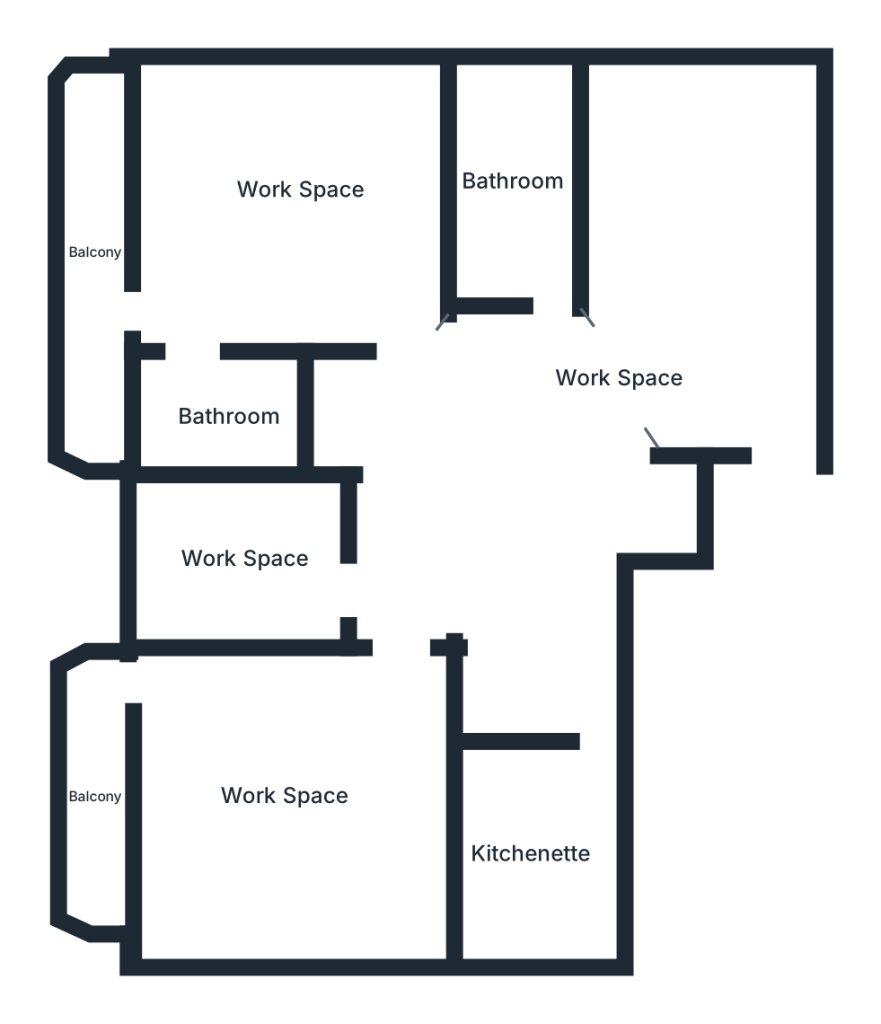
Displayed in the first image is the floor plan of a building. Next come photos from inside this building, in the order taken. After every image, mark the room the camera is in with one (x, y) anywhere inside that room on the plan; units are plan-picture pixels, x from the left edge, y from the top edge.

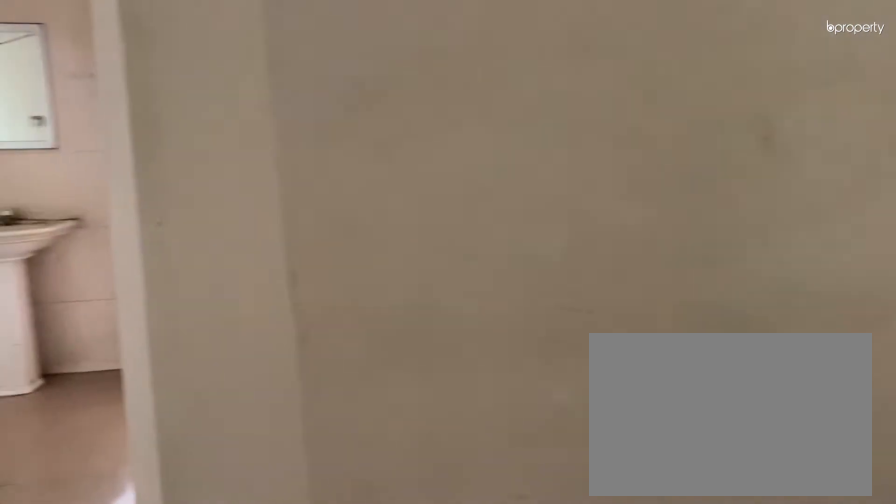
(628, 376)
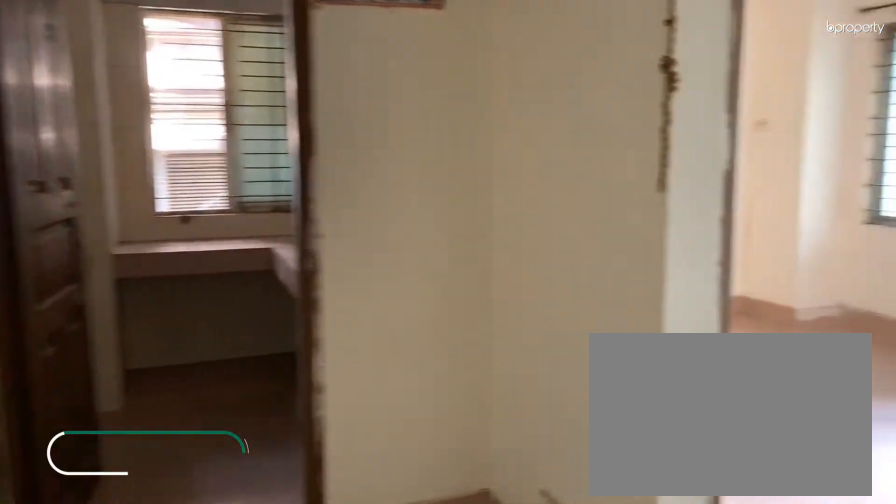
(627, 376)
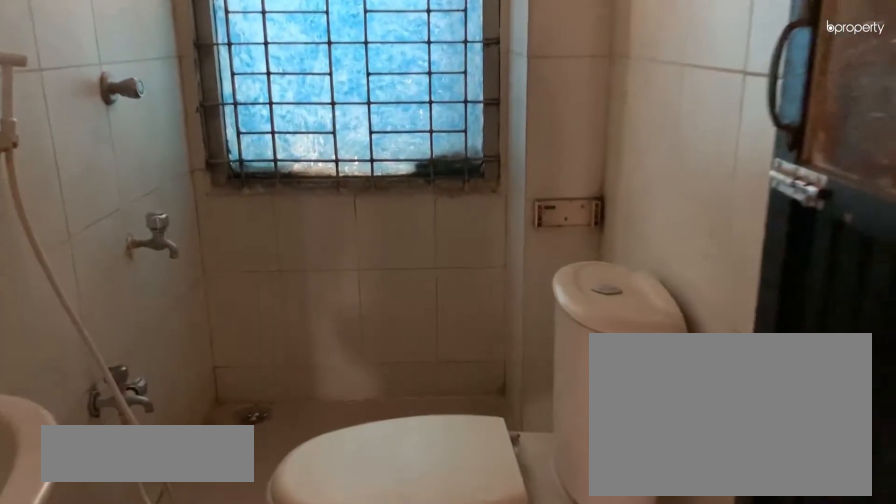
(512, 182)
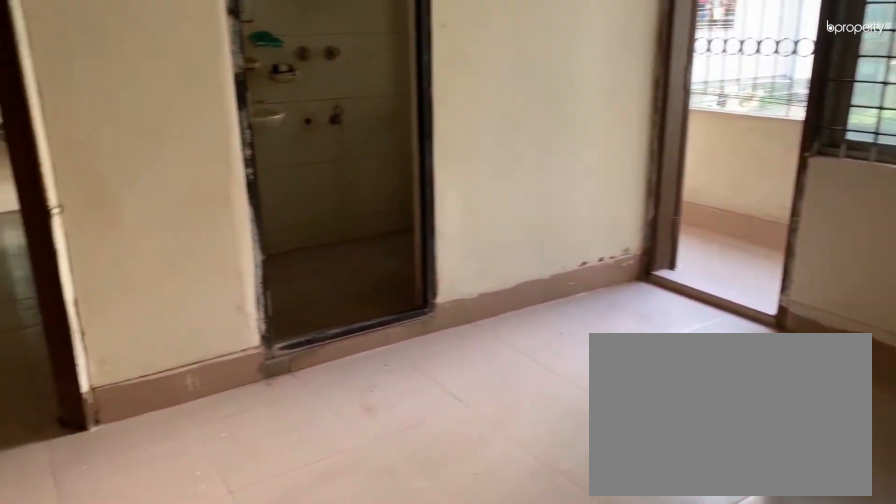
(297, 189)
